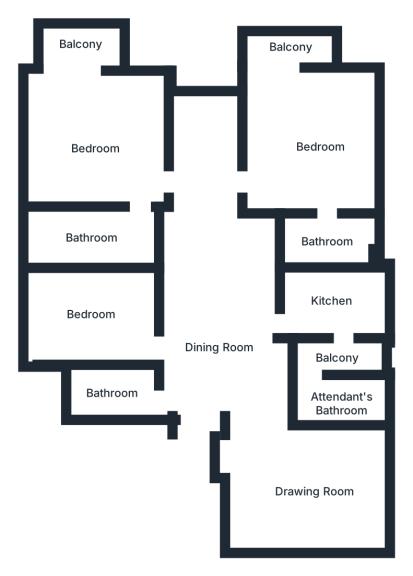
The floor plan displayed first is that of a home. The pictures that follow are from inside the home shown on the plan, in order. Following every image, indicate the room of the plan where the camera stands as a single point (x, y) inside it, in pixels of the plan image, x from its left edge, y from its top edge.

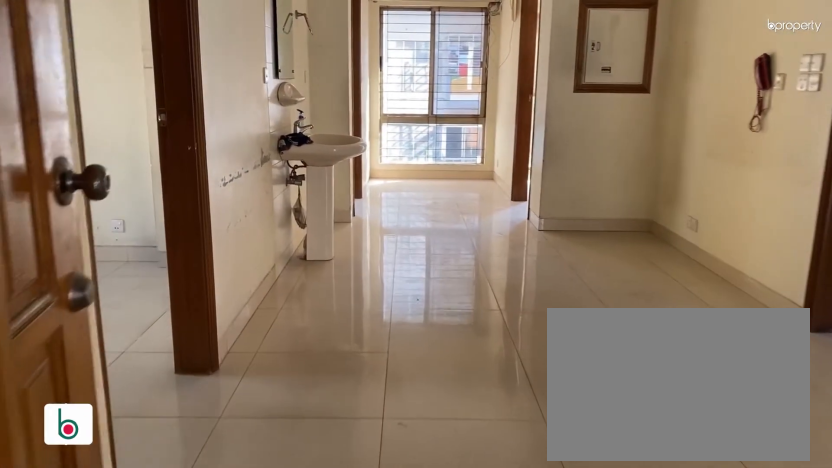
(212, 361)
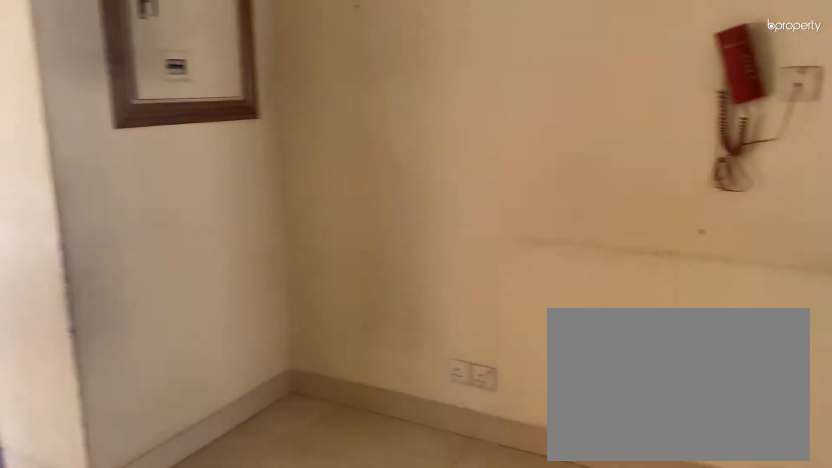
(201, 233)
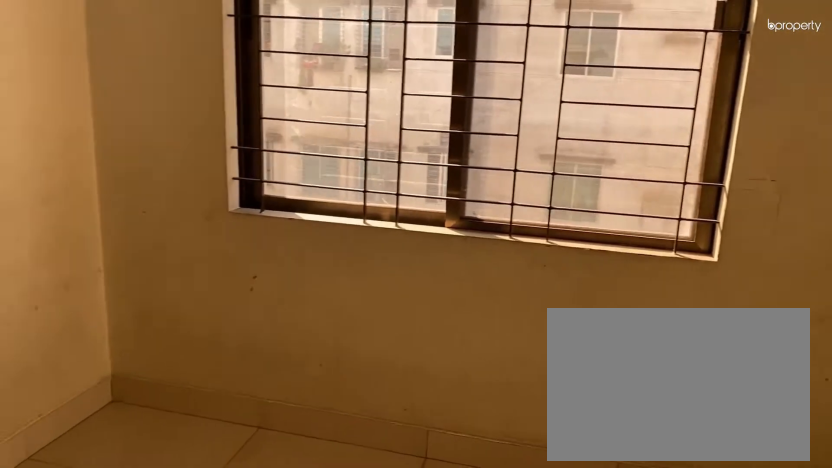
(304, 489)
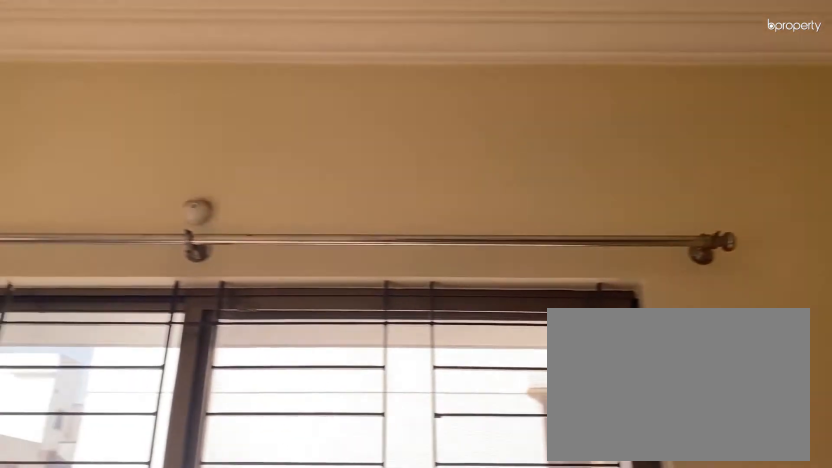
(304, 489)
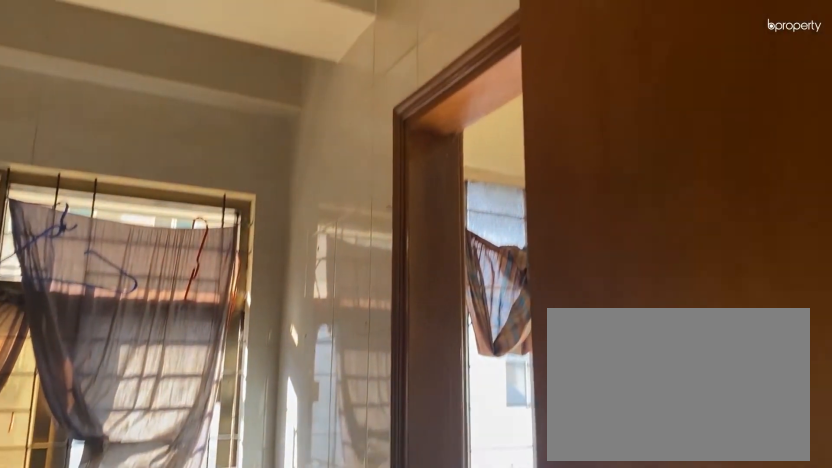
(329, 301)
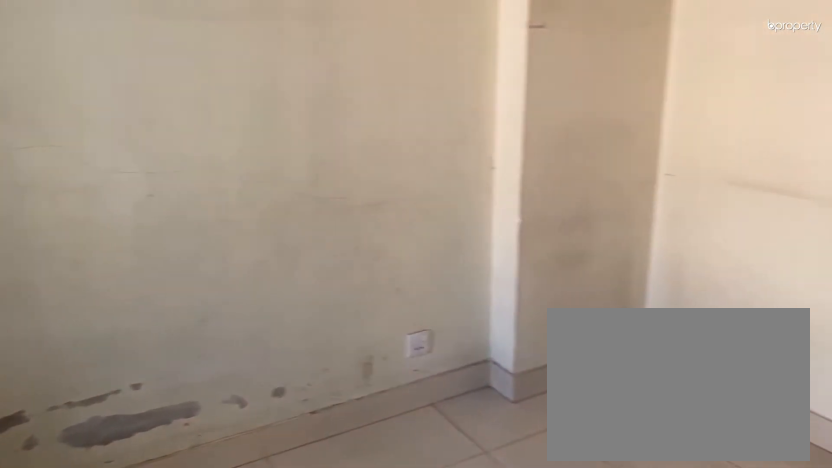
(90, 308)
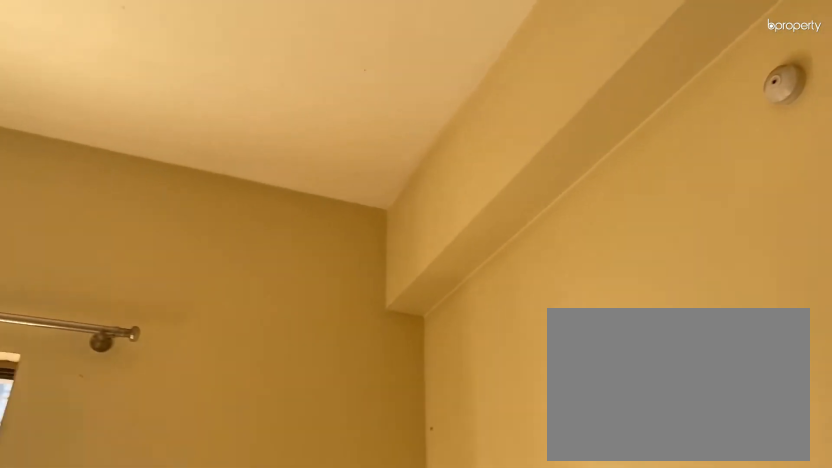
(98, 149)
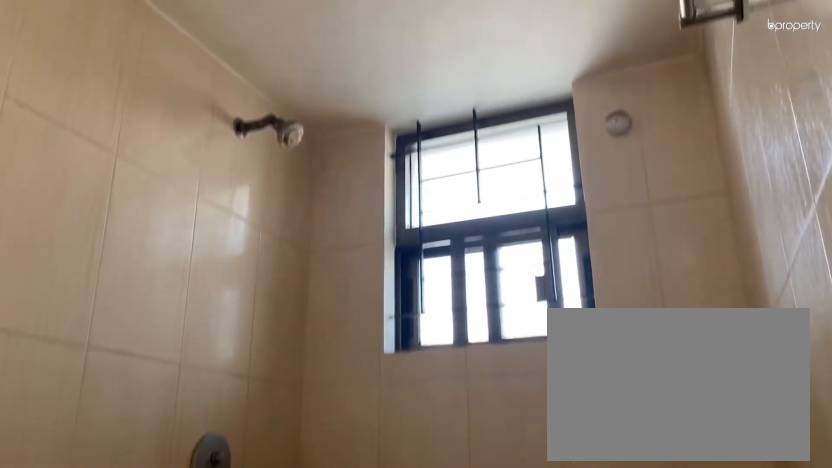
(94, 231)
